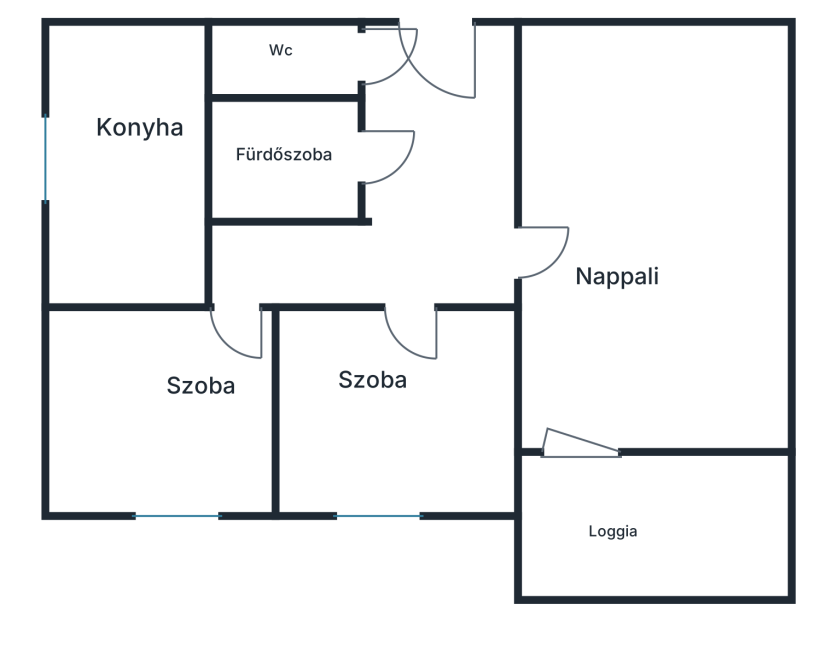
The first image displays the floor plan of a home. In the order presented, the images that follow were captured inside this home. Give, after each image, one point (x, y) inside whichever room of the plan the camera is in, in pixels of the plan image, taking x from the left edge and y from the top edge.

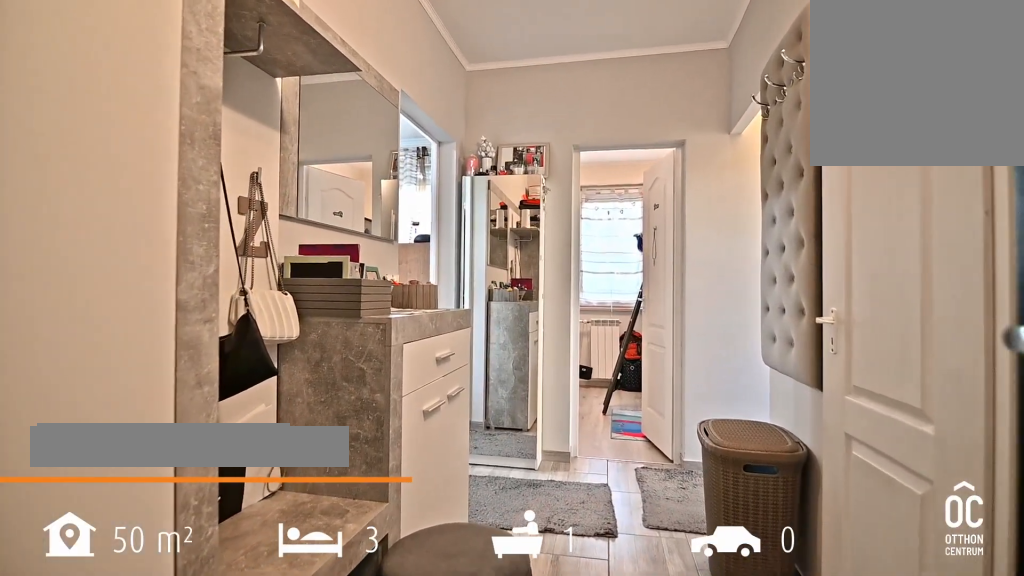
(436, 67)
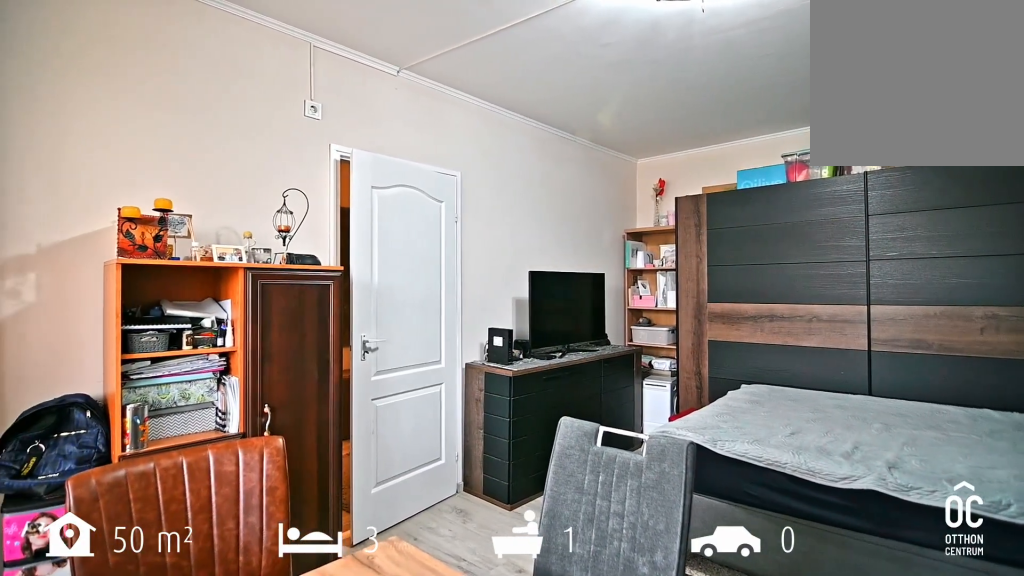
(658, 271)
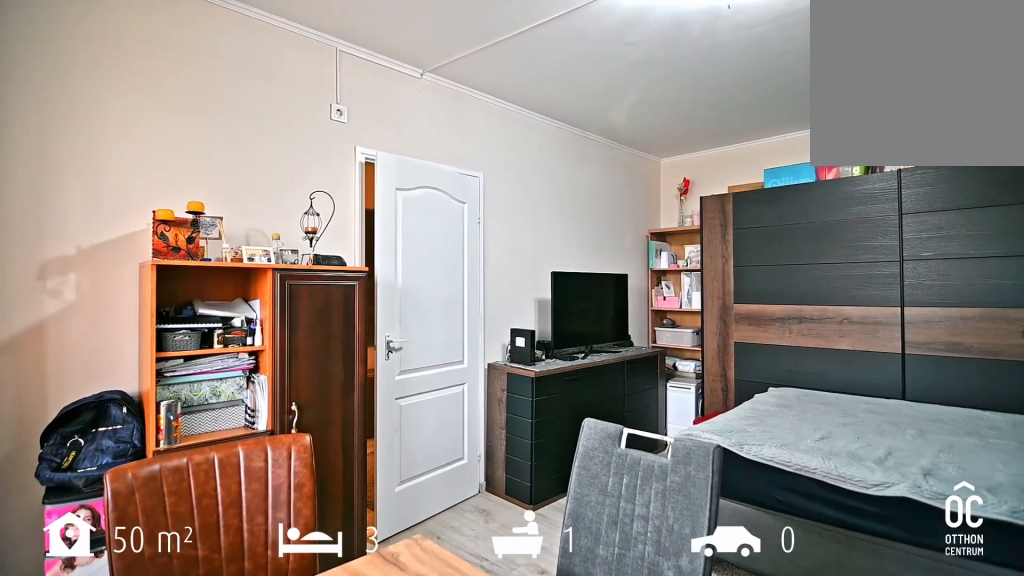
(658, 271)
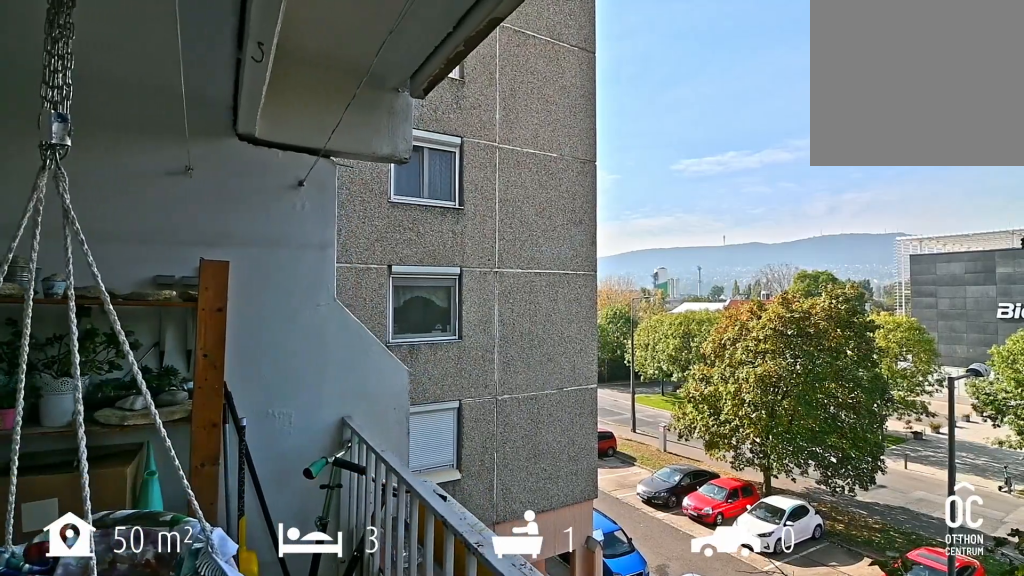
(658, 513)
